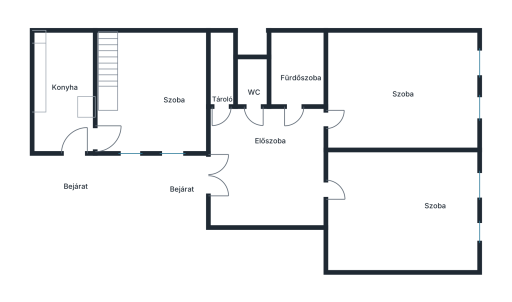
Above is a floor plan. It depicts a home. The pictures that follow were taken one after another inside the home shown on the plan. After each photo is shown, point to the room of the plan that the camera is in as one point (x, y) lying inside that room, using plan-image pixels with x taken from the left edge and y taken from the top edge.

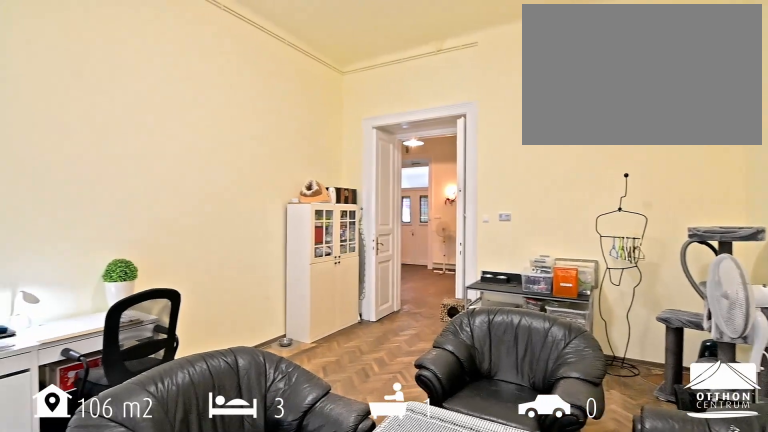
(405, 93)
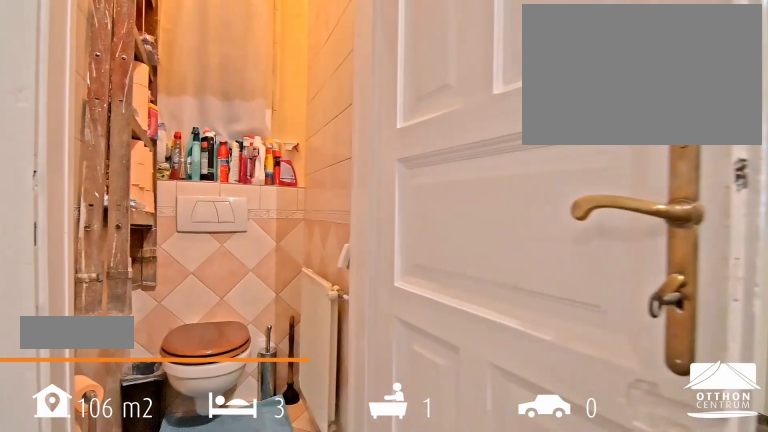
(269, 170)
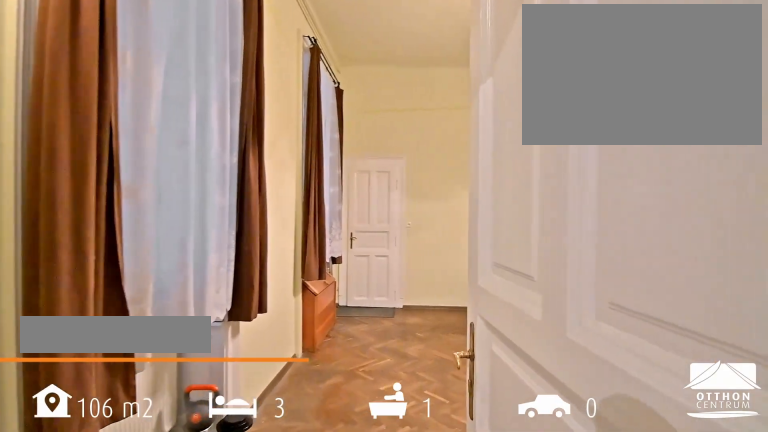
(152, 93)
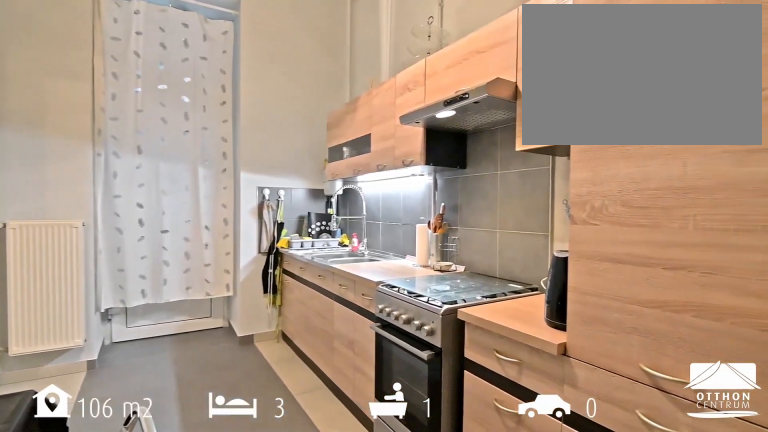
(64, 93)
